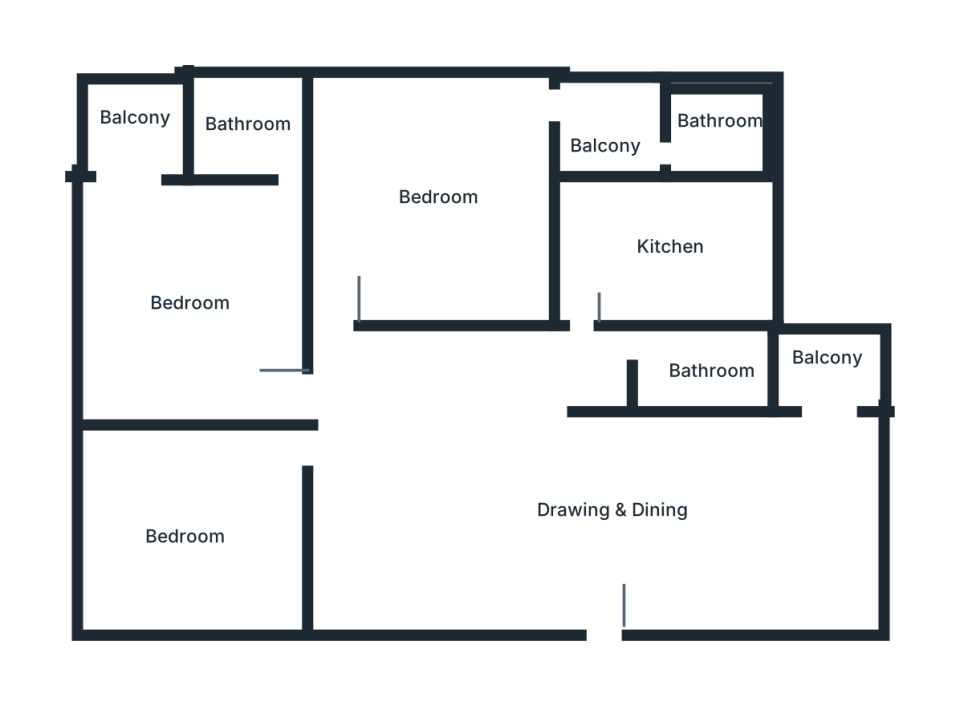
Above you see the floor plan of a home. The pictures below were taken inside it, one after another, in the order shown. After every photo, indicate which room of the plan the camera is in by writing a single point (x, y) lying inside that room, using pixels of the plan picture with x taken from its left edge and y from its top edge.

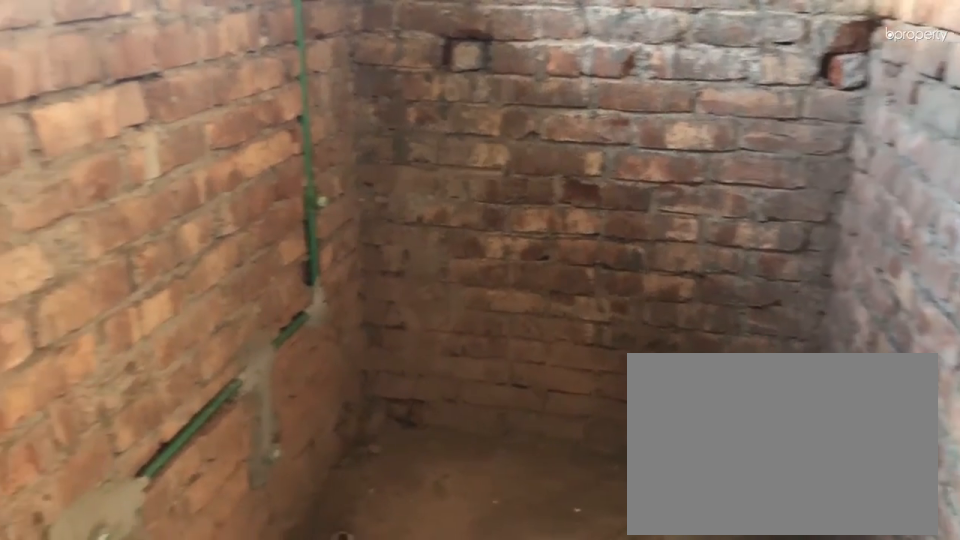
(716, 128)
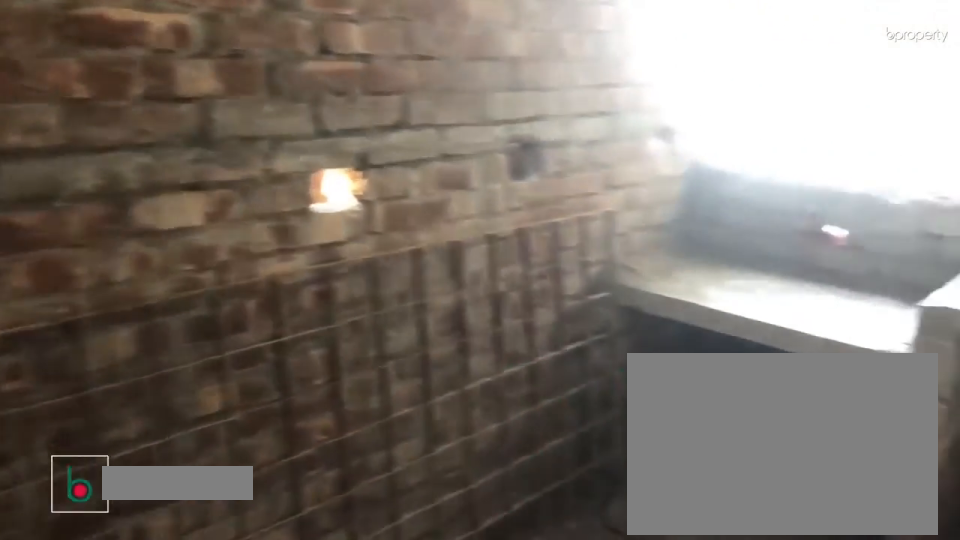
(645, 252)
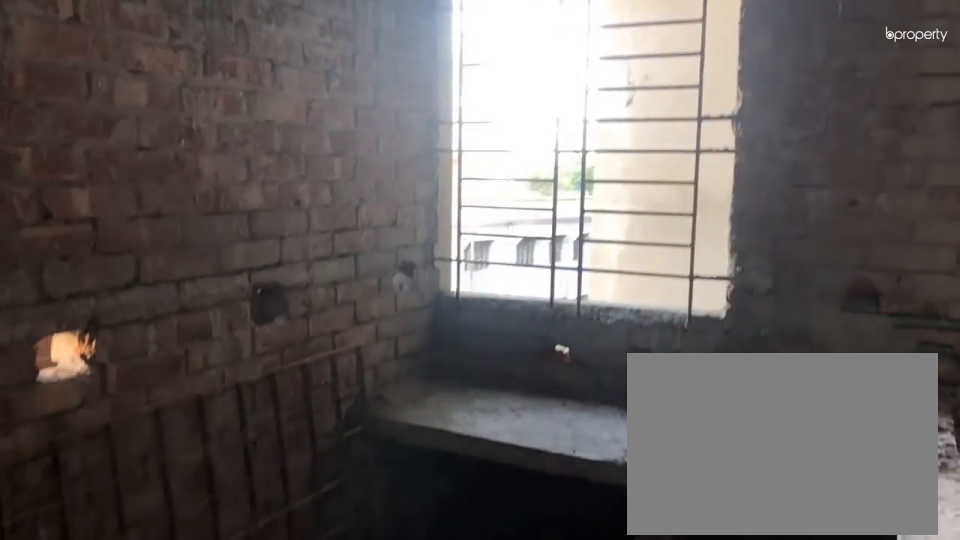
(660, 245)
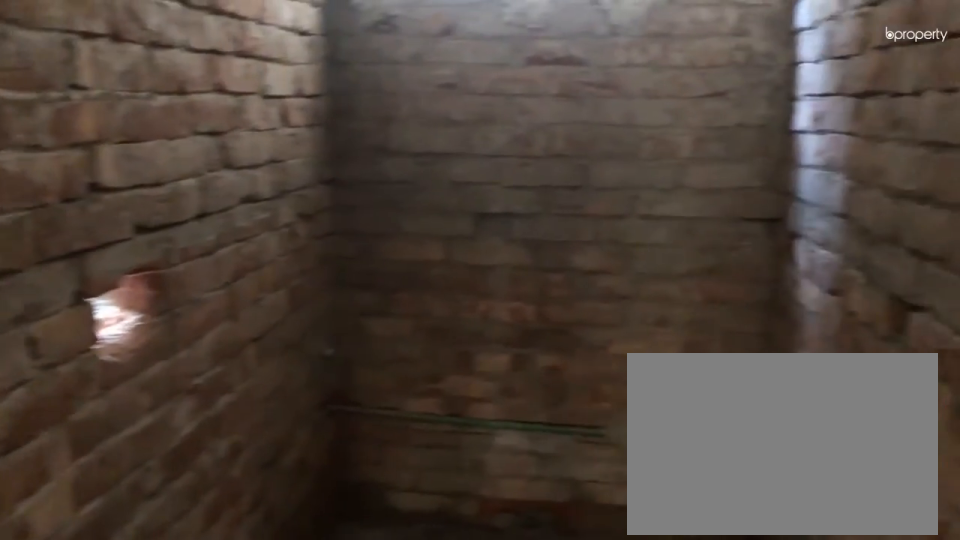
(704, 368)
